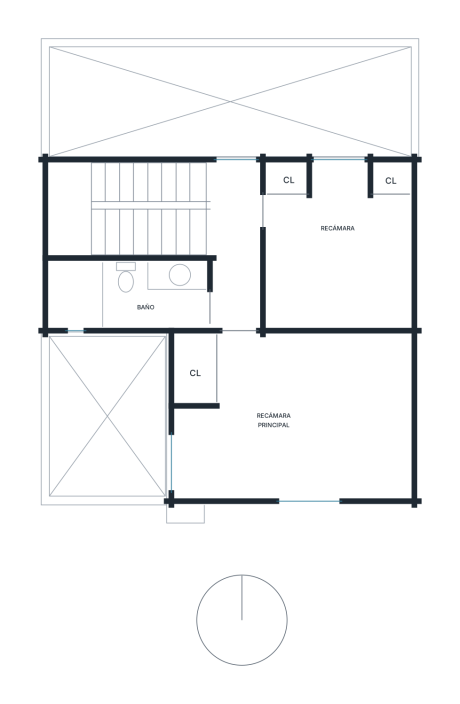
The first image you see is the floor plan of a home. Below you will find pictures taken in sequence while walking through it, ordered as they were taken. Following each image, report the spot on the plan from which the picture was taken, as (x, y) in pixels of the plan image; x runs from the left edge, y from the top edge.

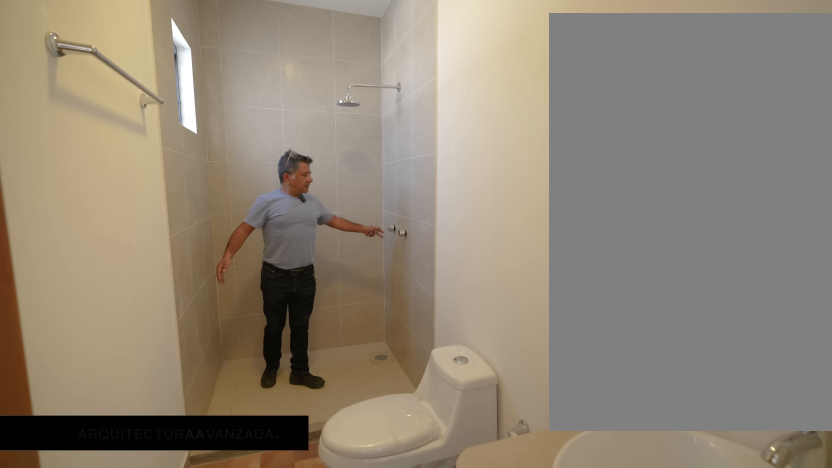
(192, 309)
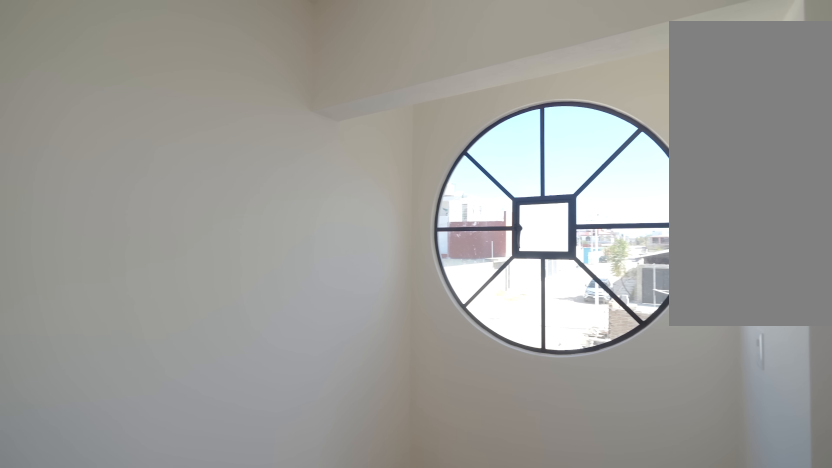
(301, 460)
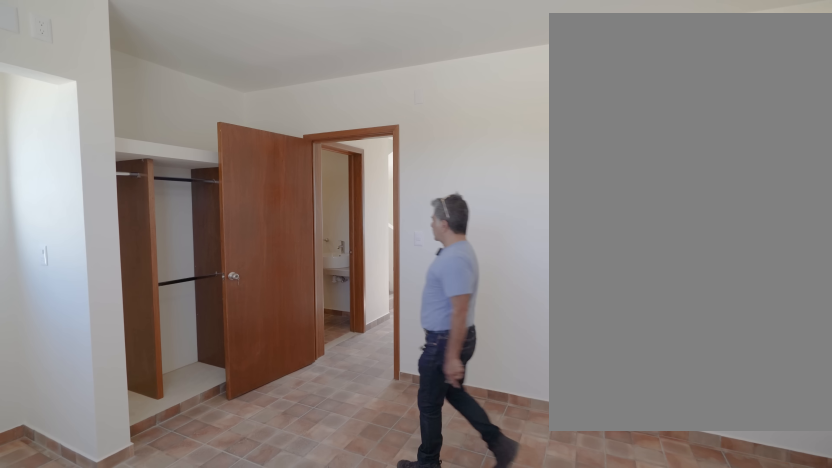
(322, 427)
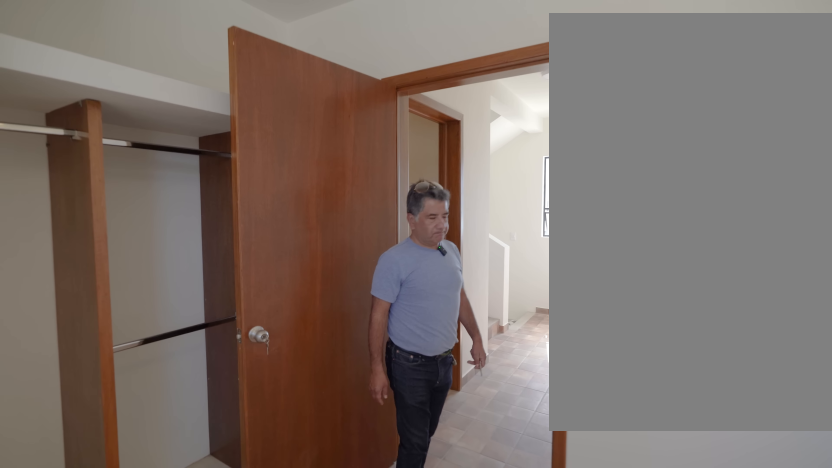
(323, 427)
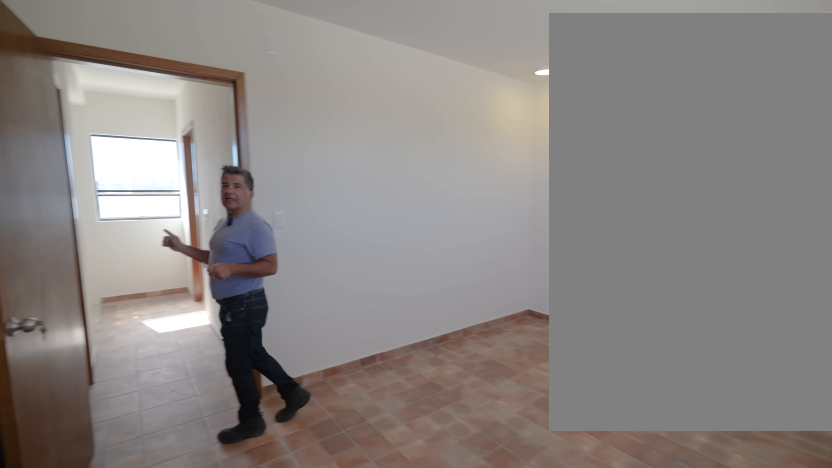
(241, 410)
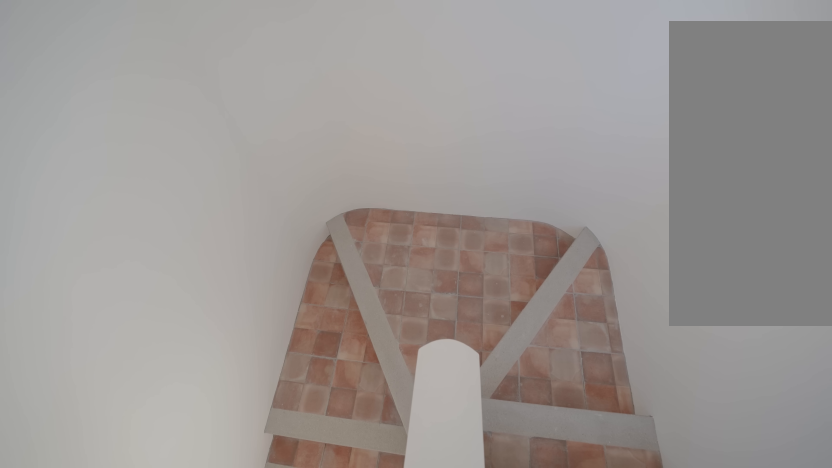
(129, 186)
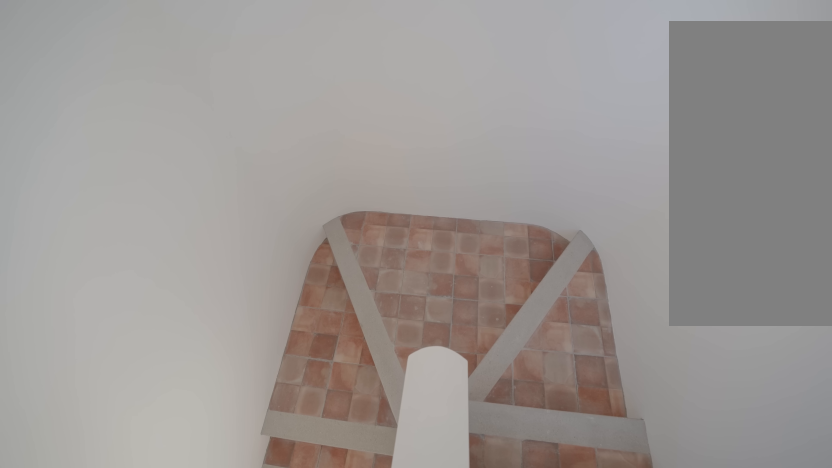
(144, 183)
